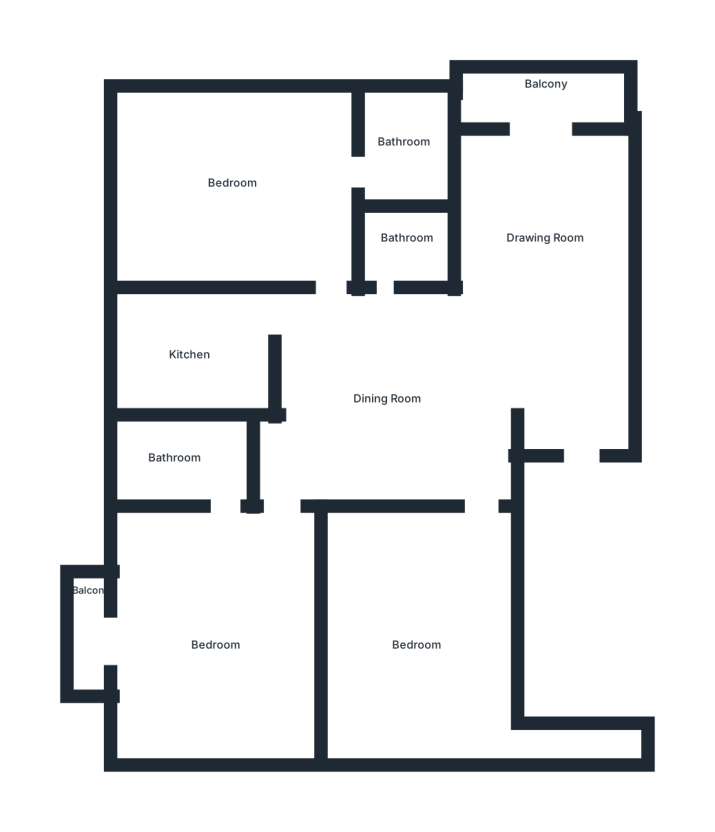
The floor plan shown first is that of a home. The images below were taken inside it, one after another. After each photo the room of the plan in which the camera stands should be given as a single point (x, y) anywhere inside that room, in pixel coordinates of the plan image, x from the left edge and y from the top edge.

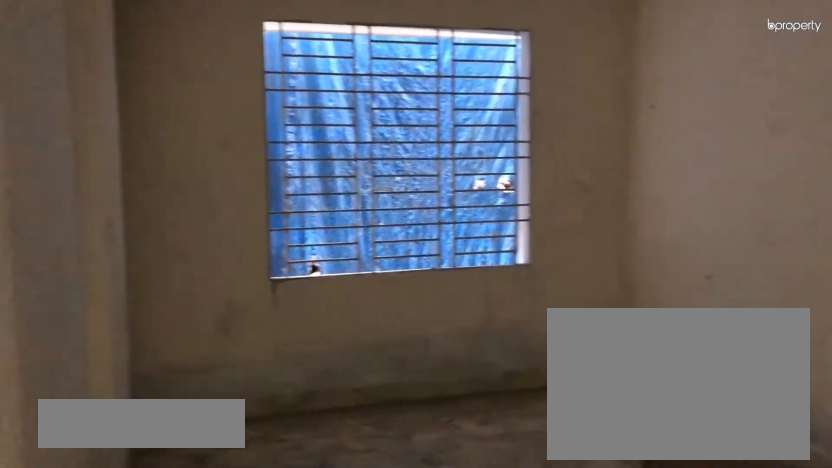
(411, 640)
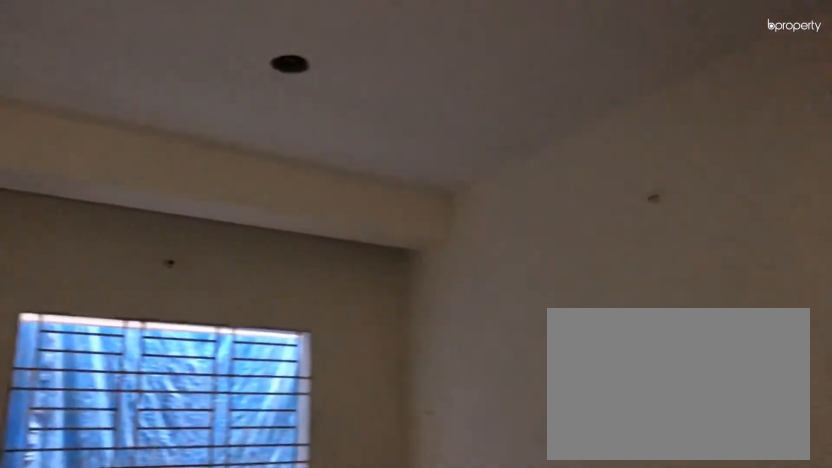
(411, 640)
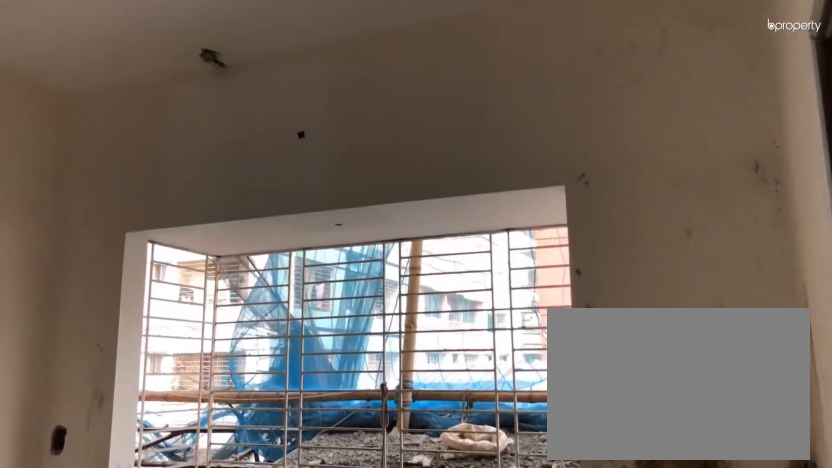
(219, 637)
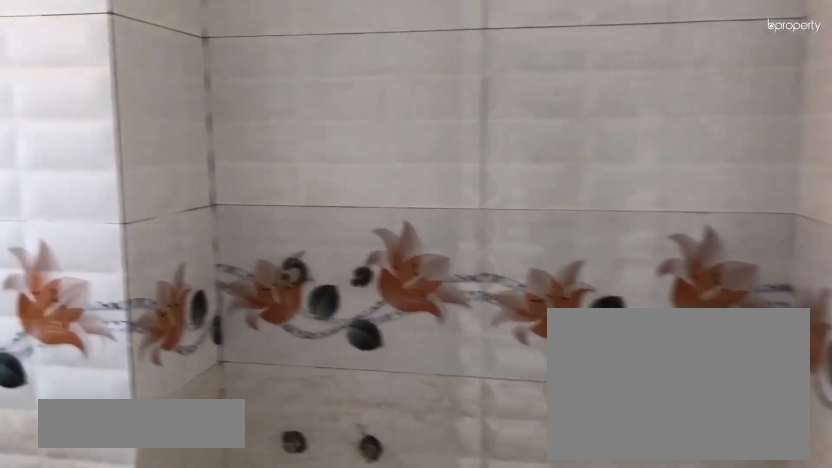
(177, 459)
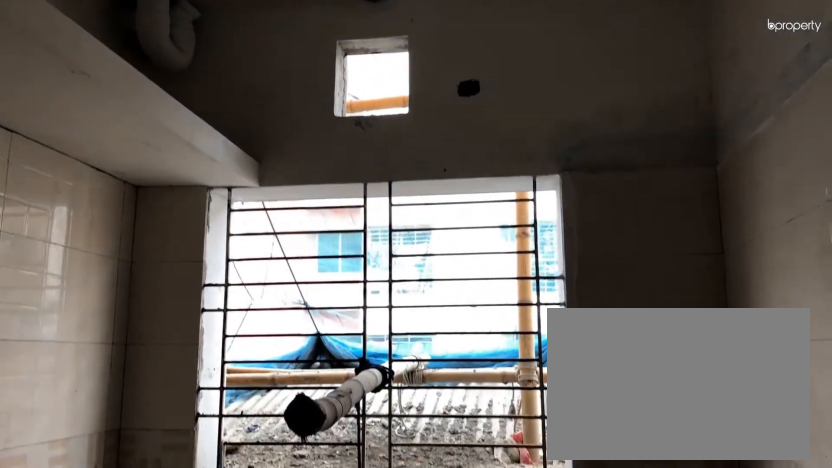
(192, 357)
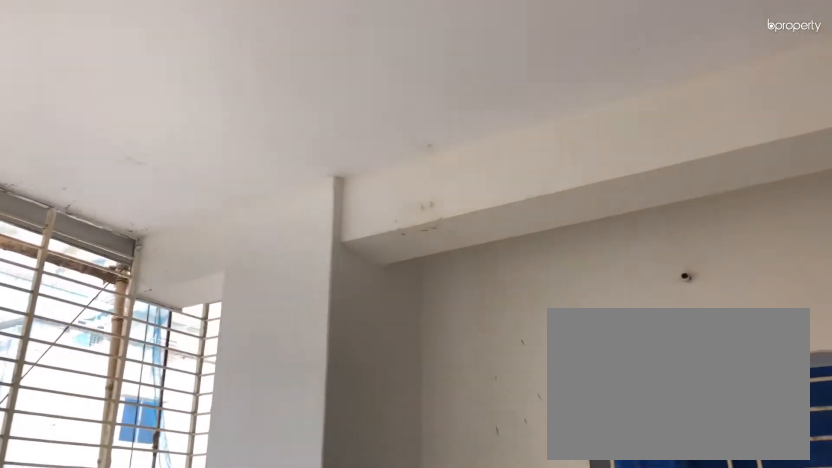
(228, 188)
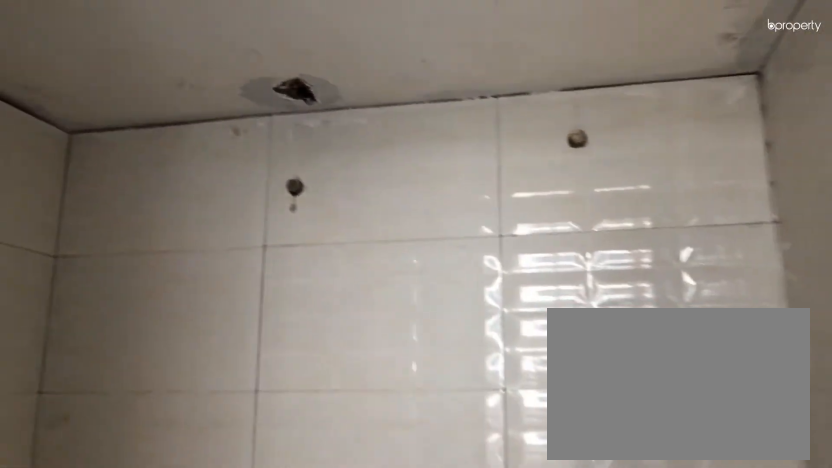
(402, 150)
